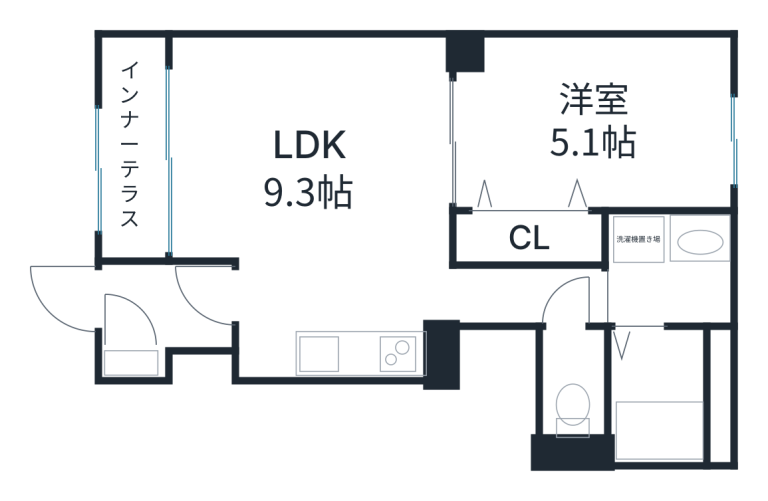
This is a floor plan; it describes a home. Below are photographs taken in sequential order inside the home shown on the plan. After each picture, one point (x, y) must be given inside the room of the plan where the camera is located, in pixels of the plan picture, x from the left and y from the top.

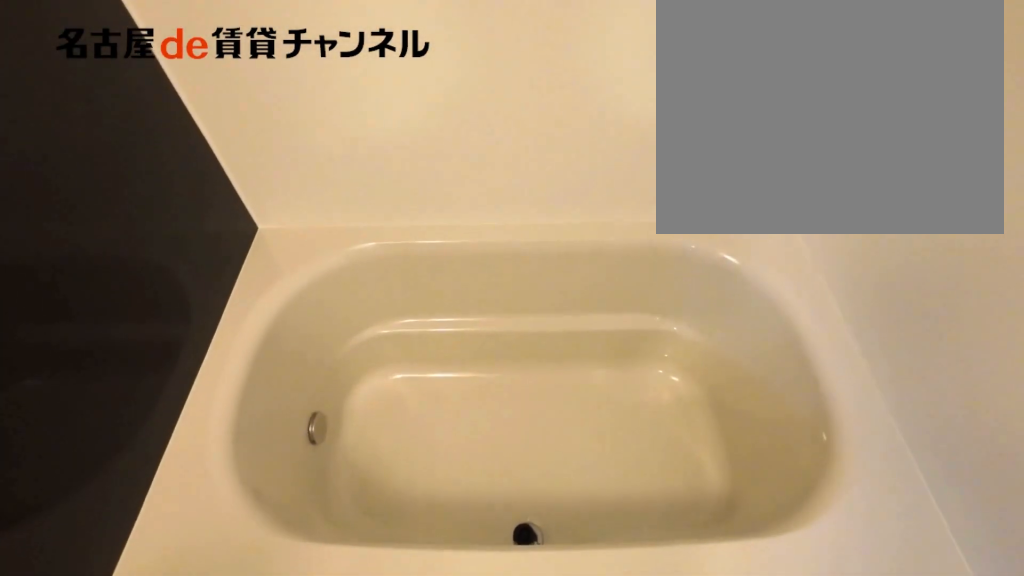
(667, 393)
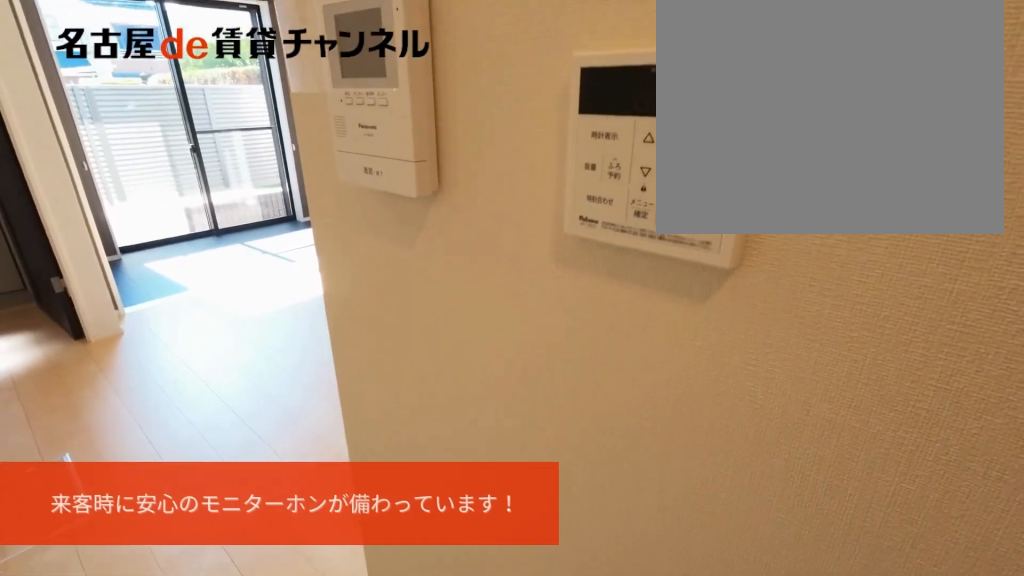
(319, 199)
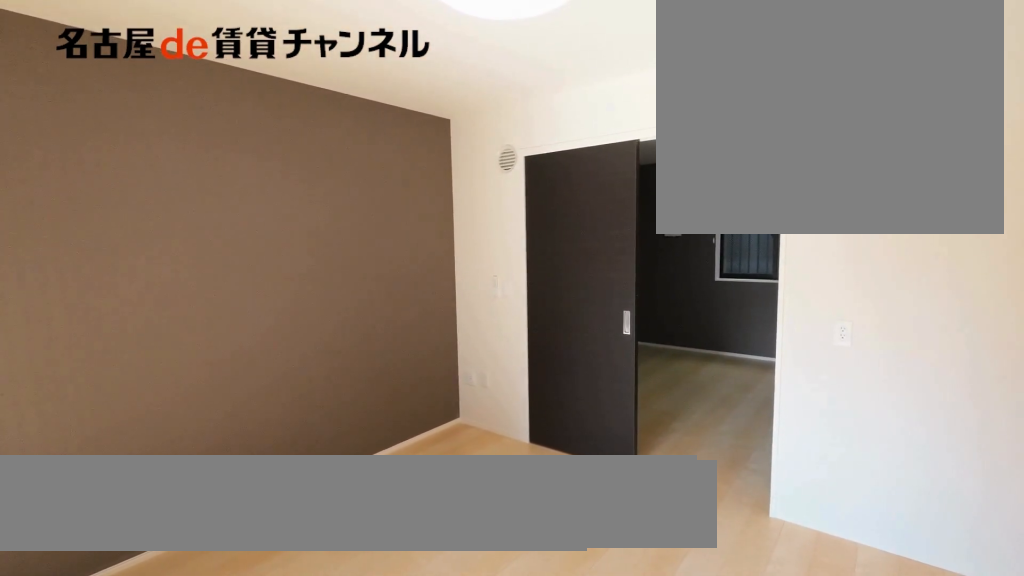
(319, 199)
